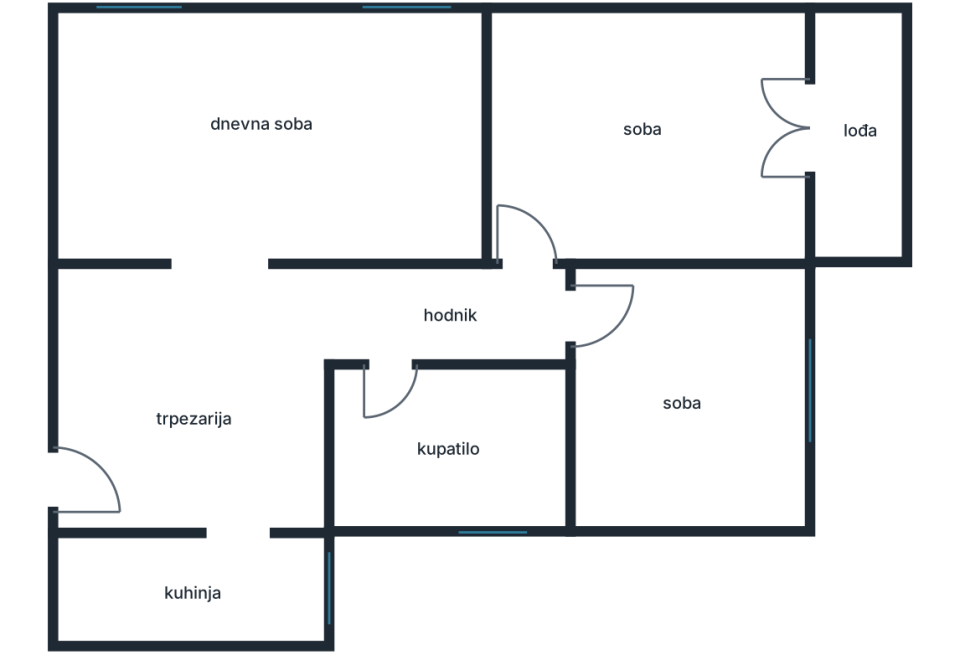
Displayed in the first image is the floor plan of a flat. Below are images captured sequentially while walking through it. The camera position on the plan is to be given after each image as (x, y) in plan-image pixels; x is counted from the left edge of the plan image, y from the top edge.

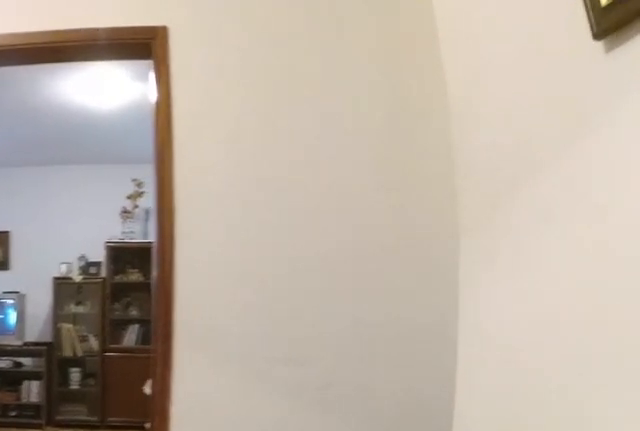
(247, 476)
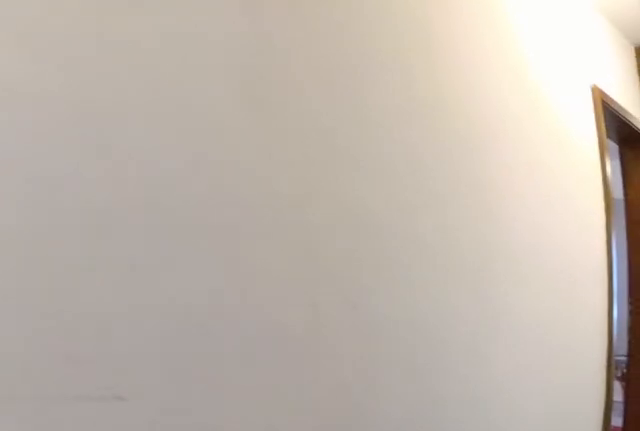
(262, 407)
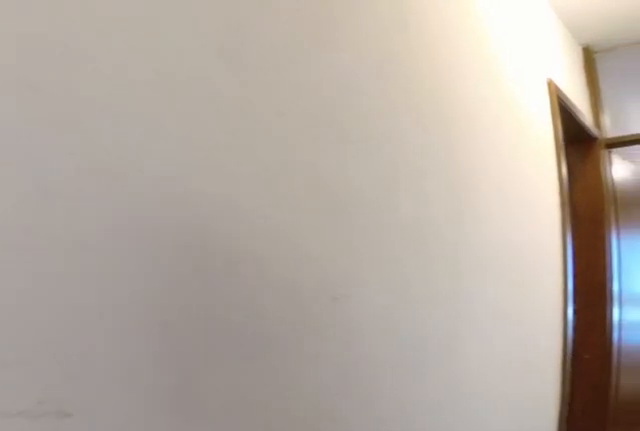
(264, 382)
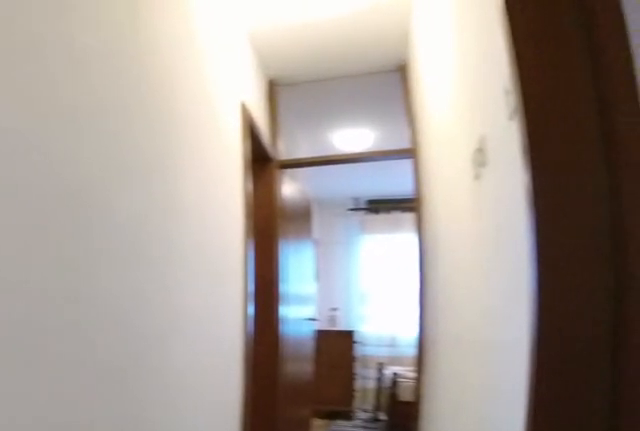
(276, 328)
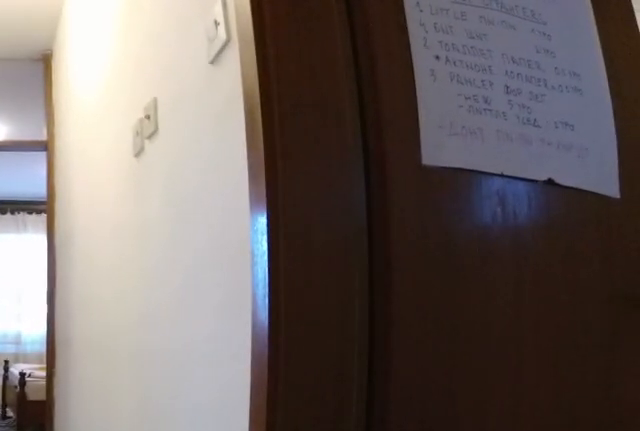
(302, 316)
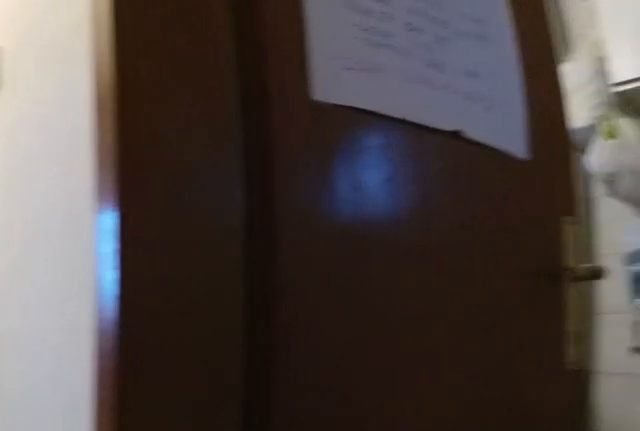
(336, 316)
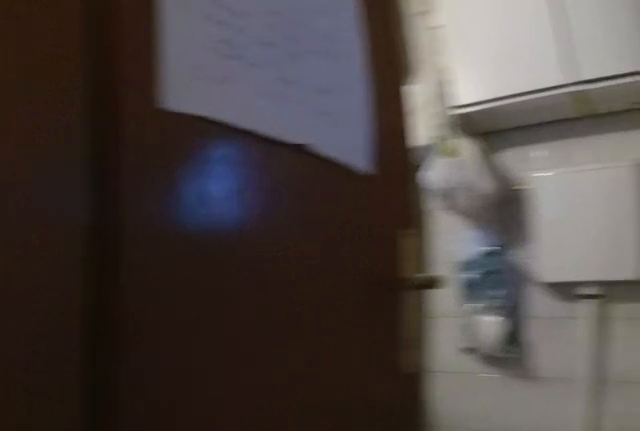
(347, 317)
